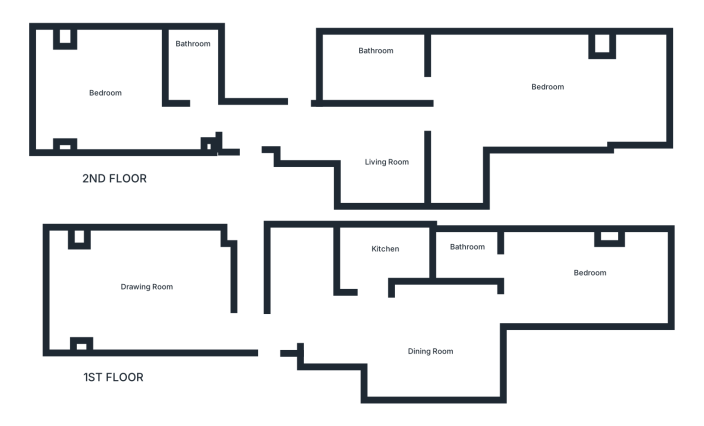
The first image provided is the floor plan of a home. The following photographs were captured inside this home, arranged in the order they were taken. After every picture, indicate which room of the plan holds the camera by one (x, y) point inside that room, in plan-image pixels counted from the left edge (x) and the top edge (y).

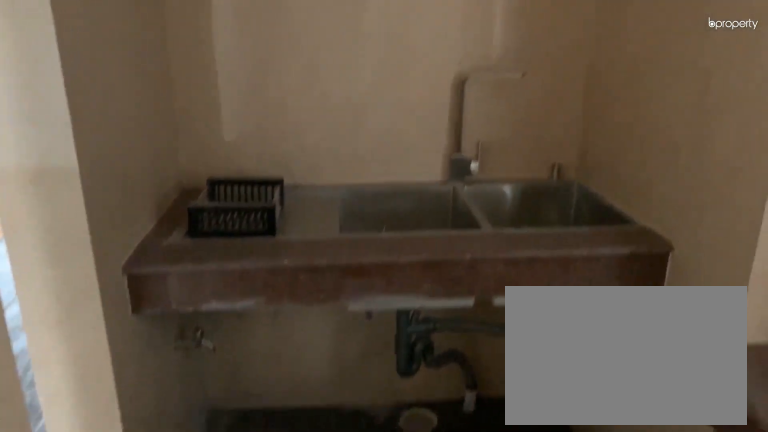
(373, 254)
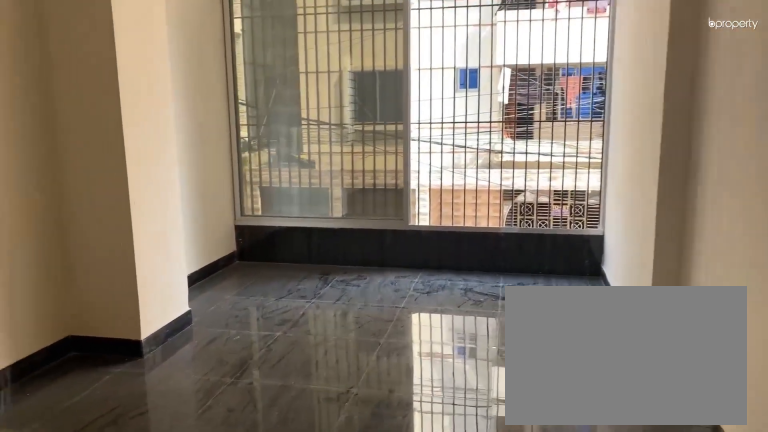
(585, 276)
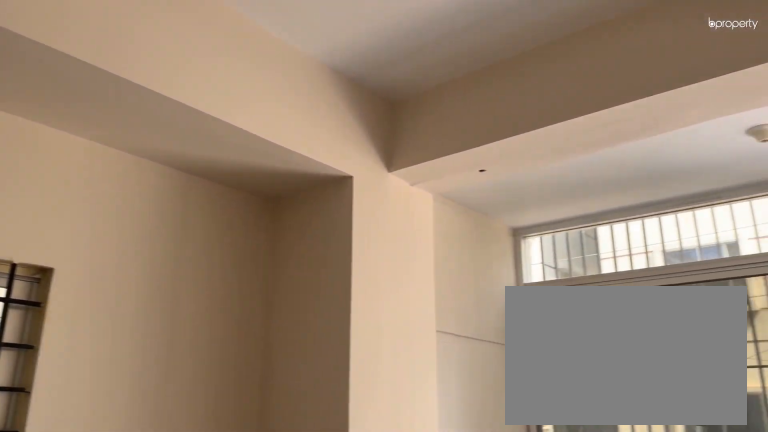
(585, 276)
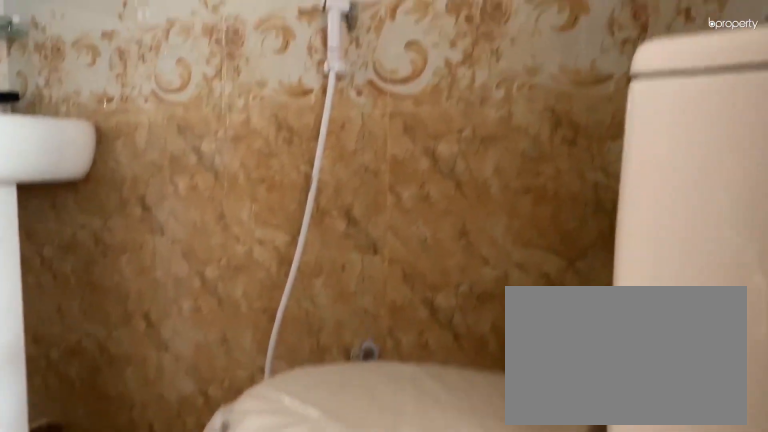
(474, 257)
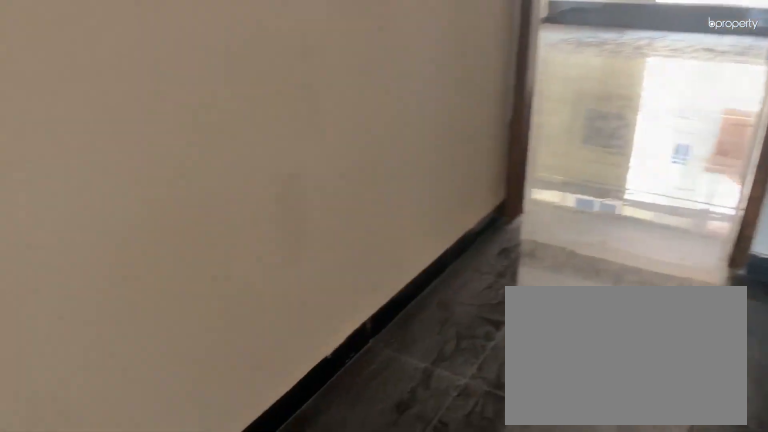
(342, 132)
